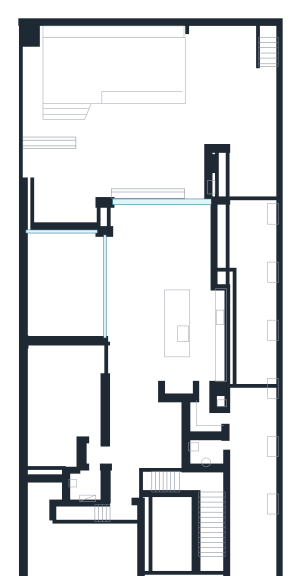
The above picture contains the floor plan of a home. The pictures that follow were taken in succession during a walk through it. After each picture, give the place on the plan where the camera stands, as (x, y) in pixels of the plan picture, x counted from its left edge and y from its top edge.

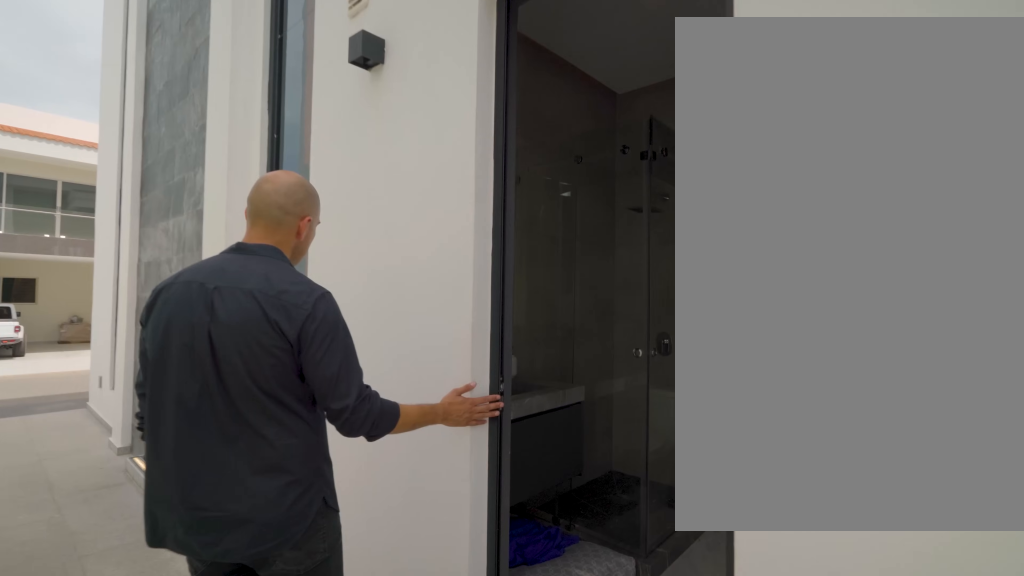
(228, 444)
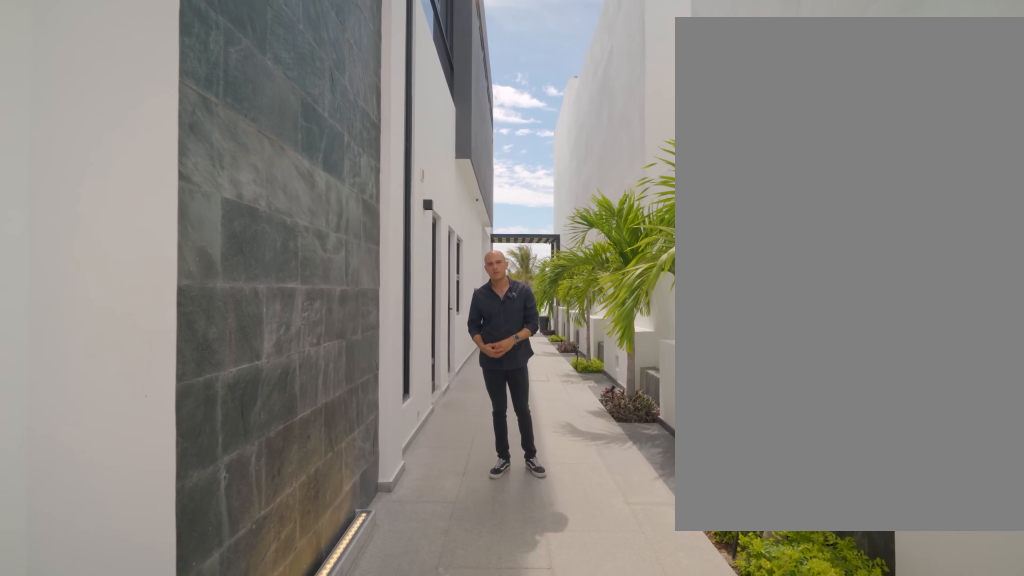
(256, 560)
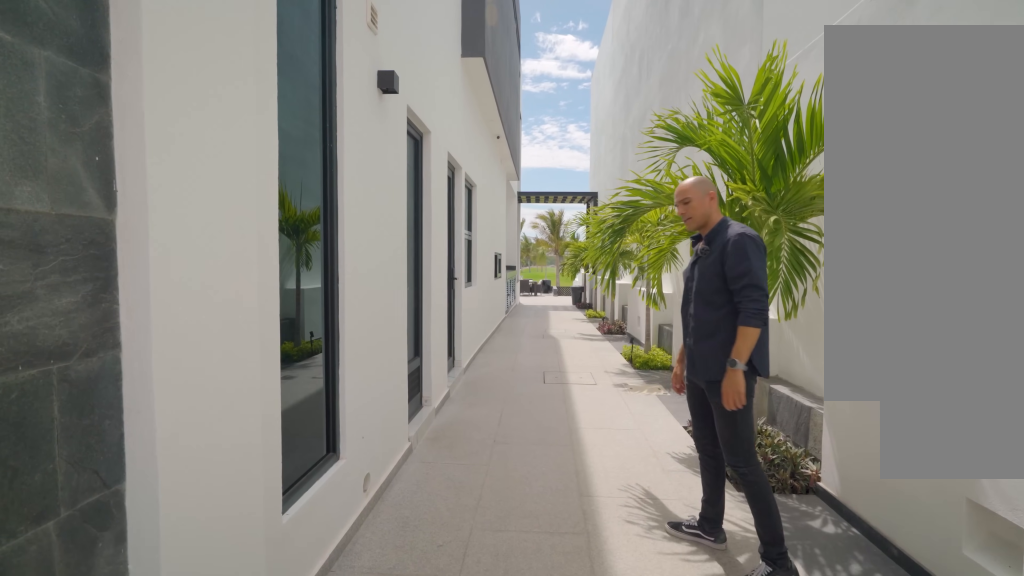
(249, 527)
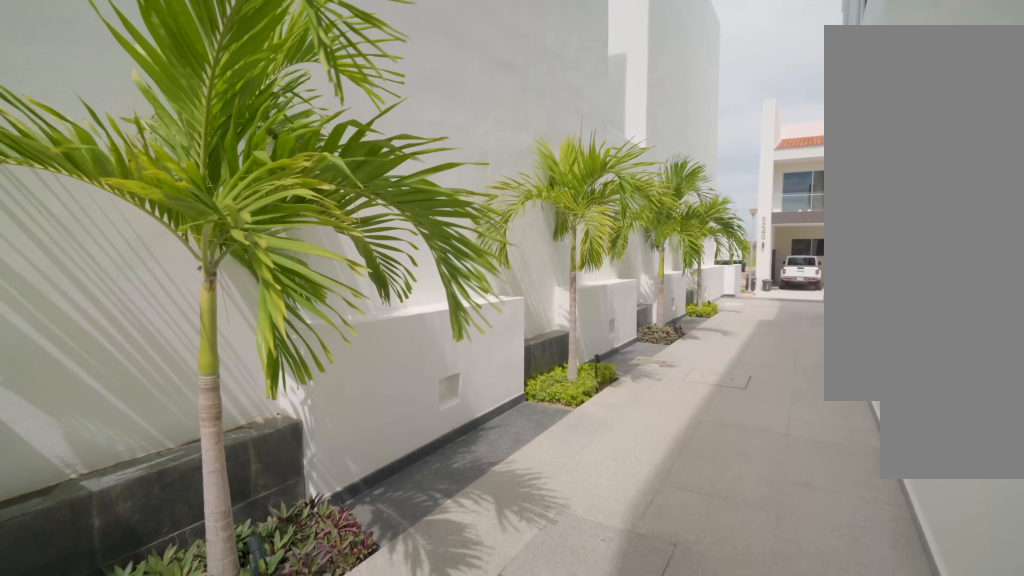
(253, 383)
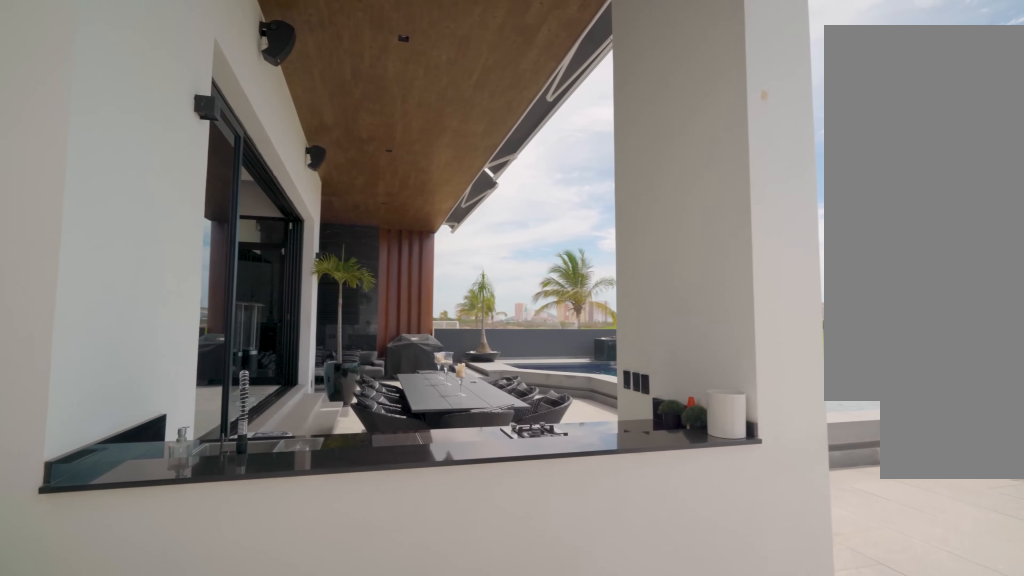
(249, 177)
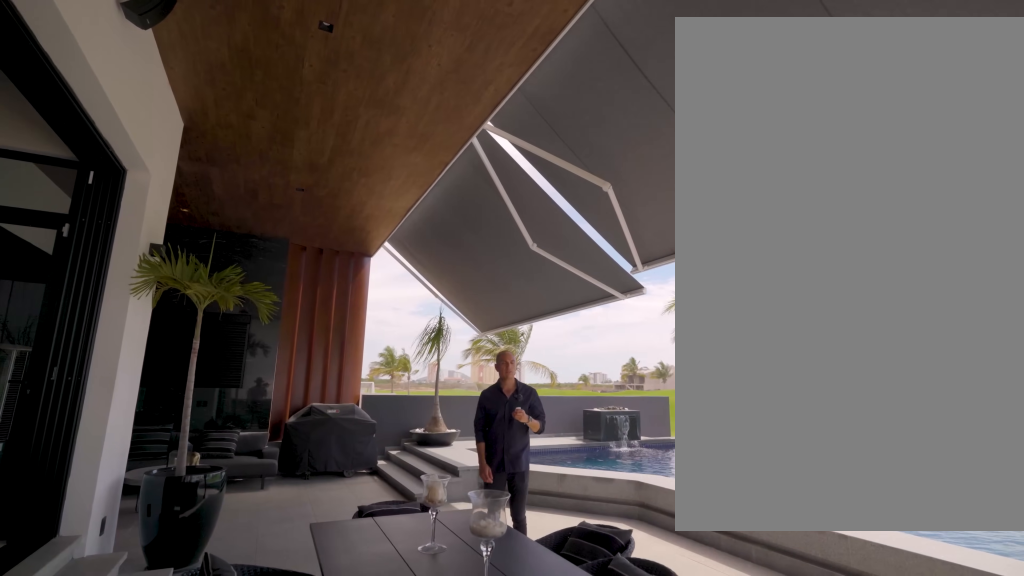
(201, 147)
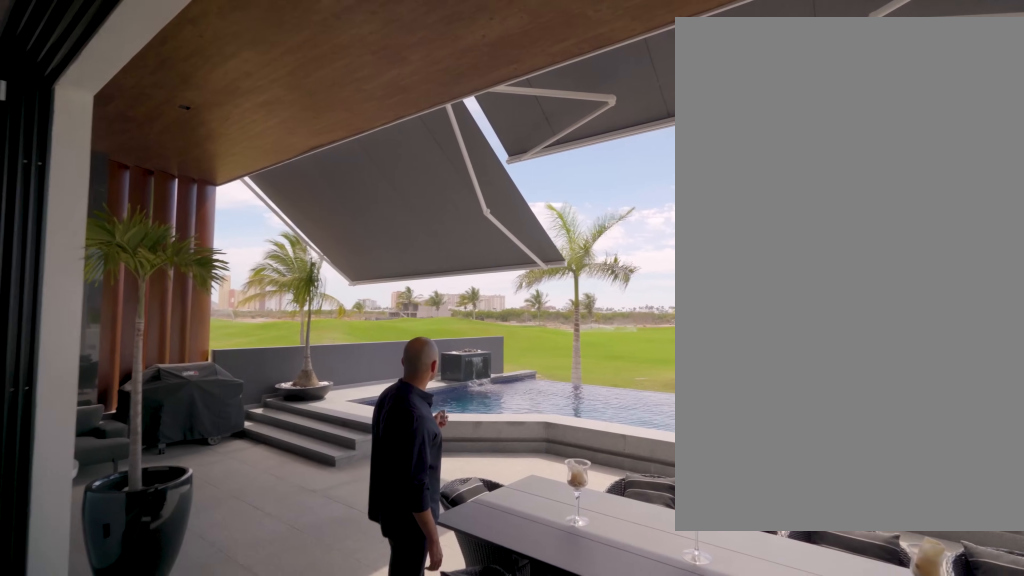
(150, 200)
